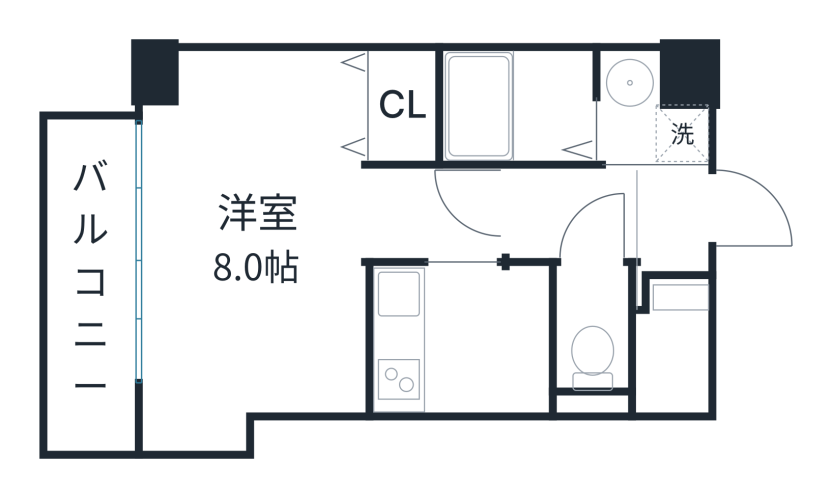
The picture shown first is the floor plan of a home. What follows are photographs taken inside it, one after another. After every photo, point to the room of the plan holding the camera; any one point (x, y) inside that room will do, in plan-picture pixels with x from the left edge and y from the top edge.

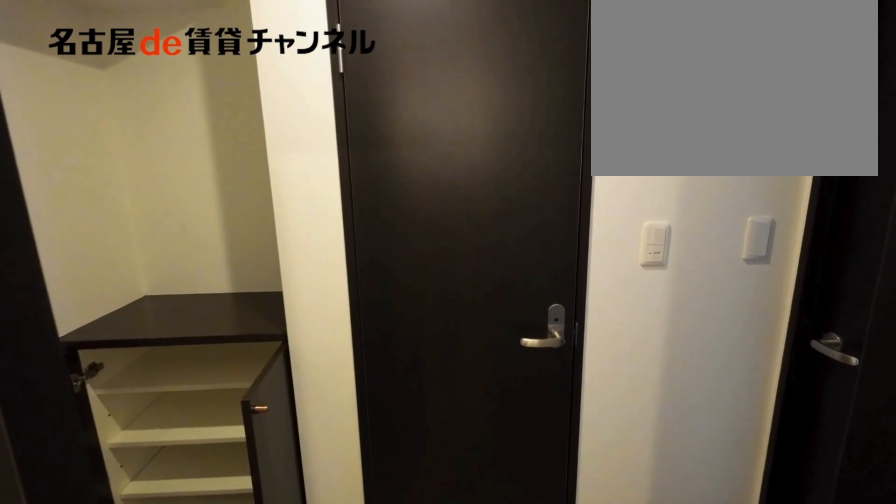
(573, 214)
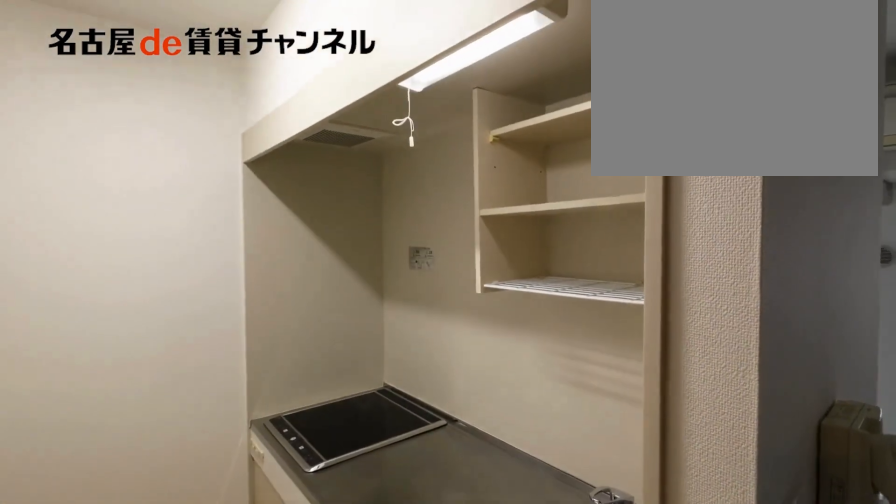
(460, 339)
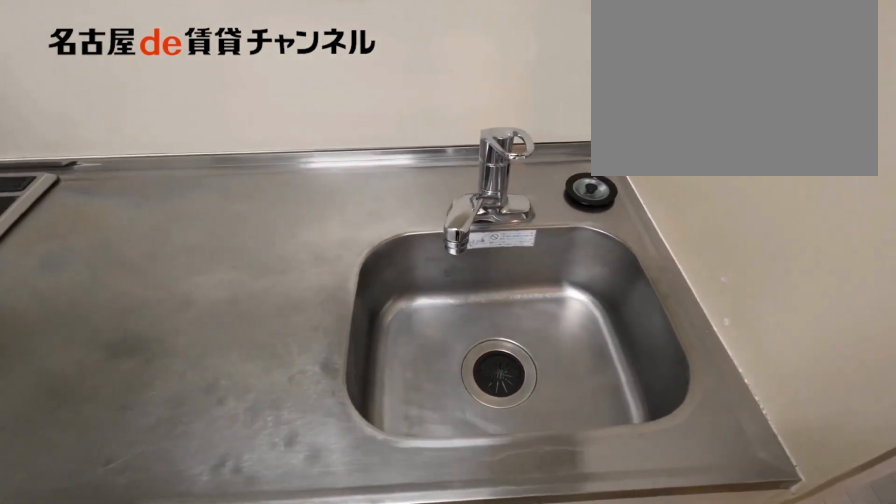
(460, 339)
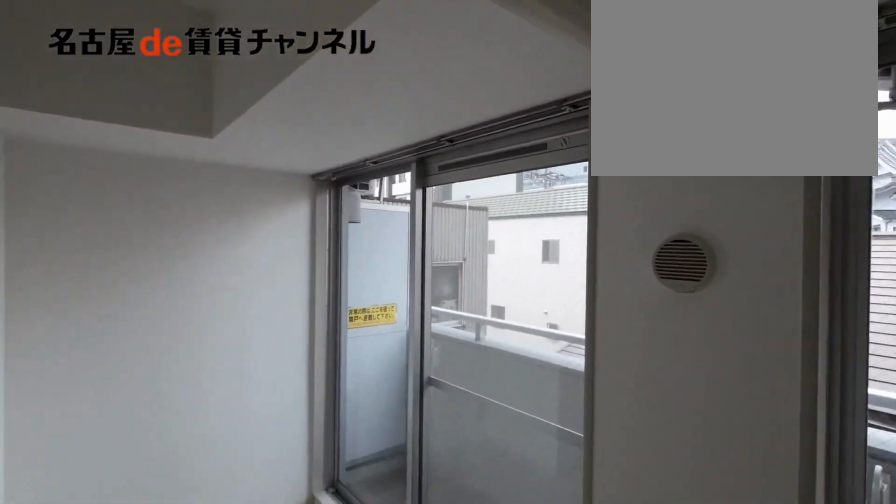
(275, 240)
